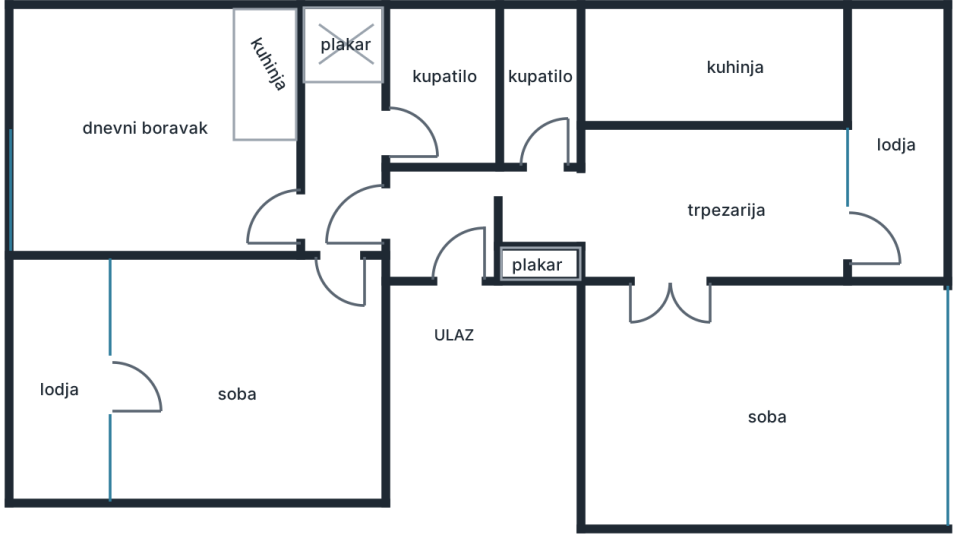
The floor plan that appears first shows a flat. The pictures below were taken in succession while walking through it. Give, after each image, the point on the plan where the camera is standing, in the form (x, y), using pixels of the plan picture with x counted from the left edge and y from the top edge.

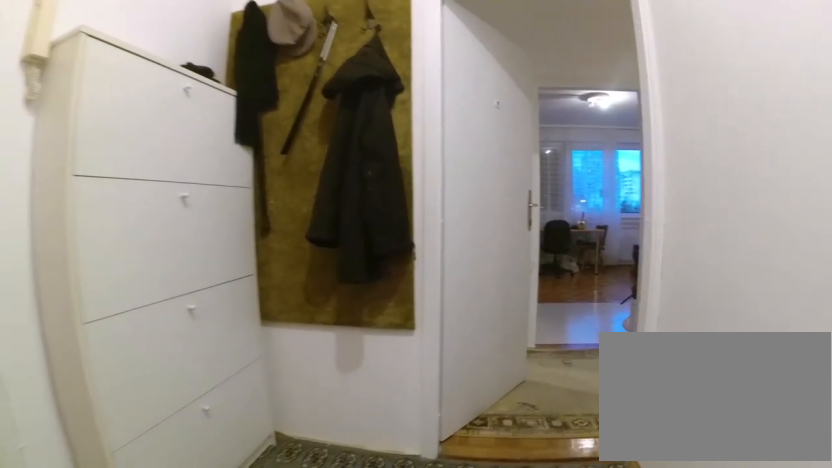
(483, 225)
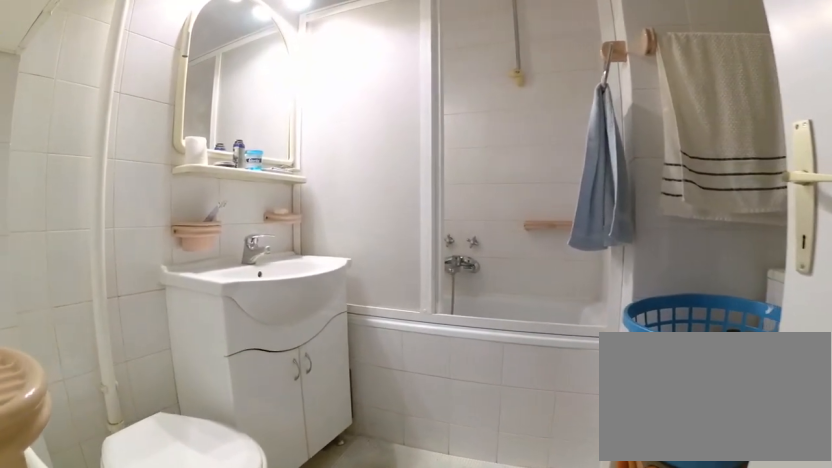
(379, 145)
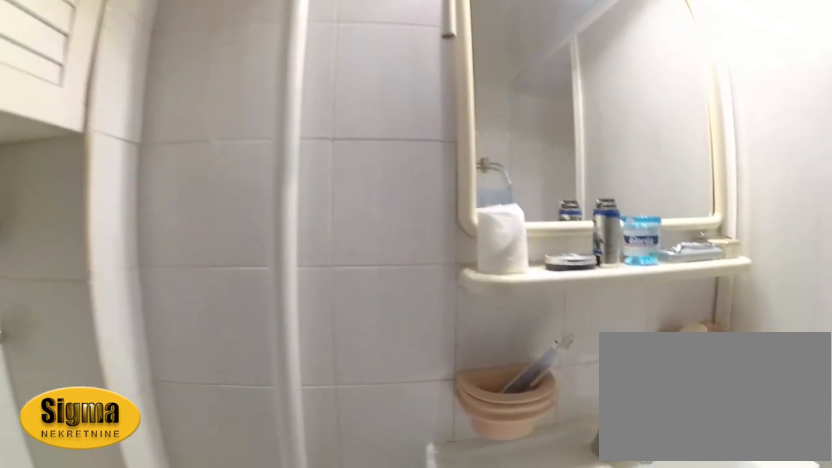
(442, 139)
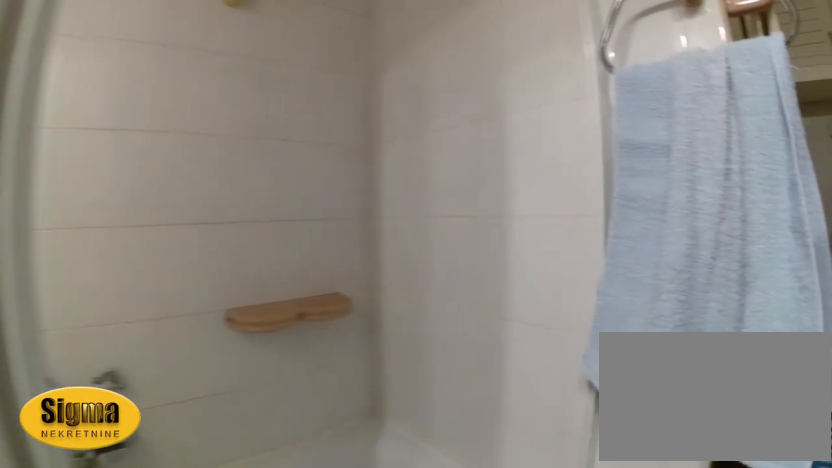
(431, 94)
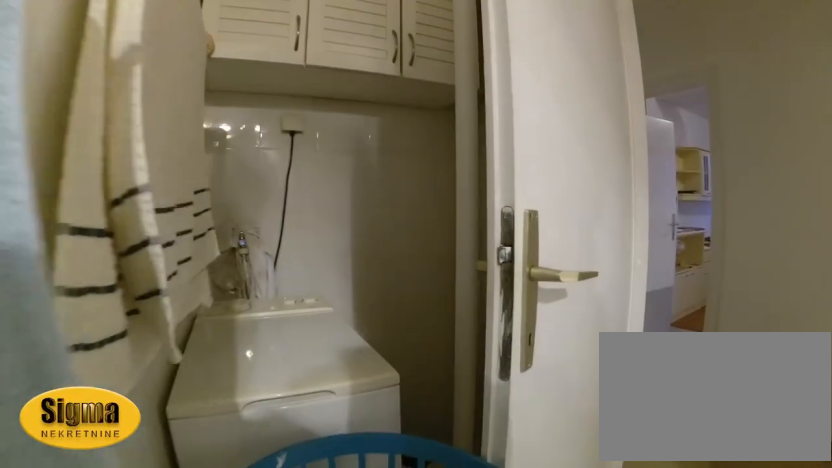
(472, 99)
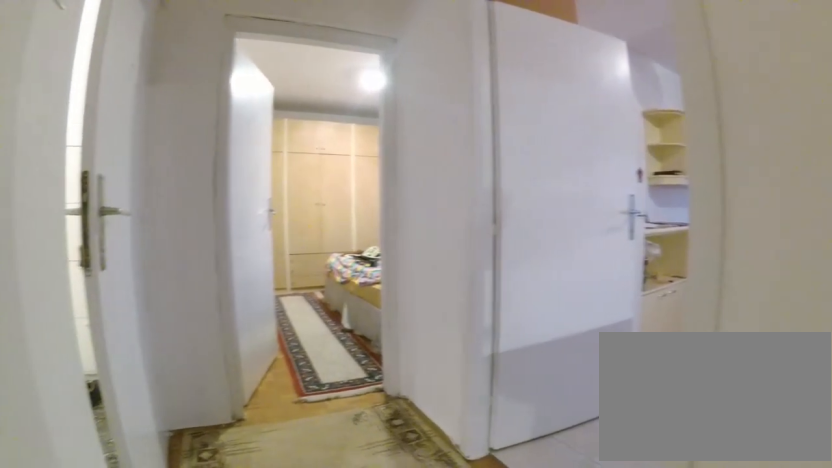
(349, 92)
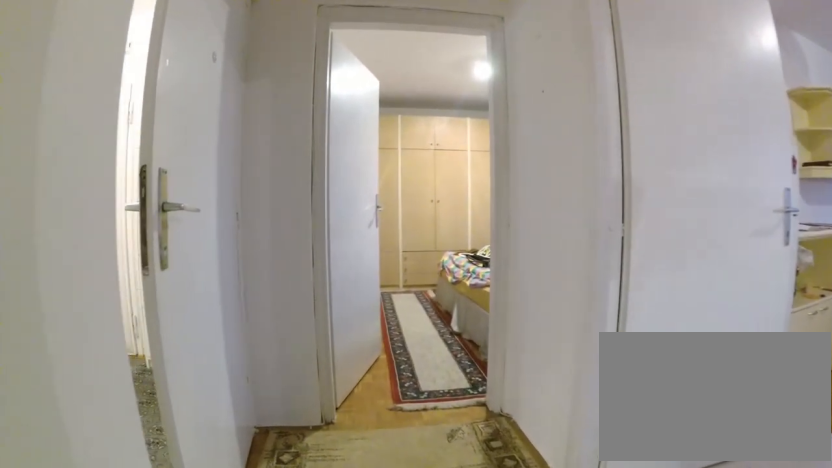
(349, 104)
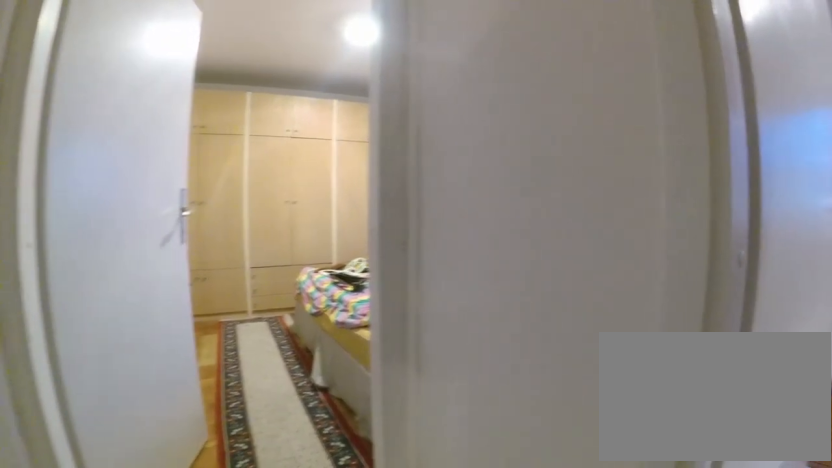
(355, 165)
